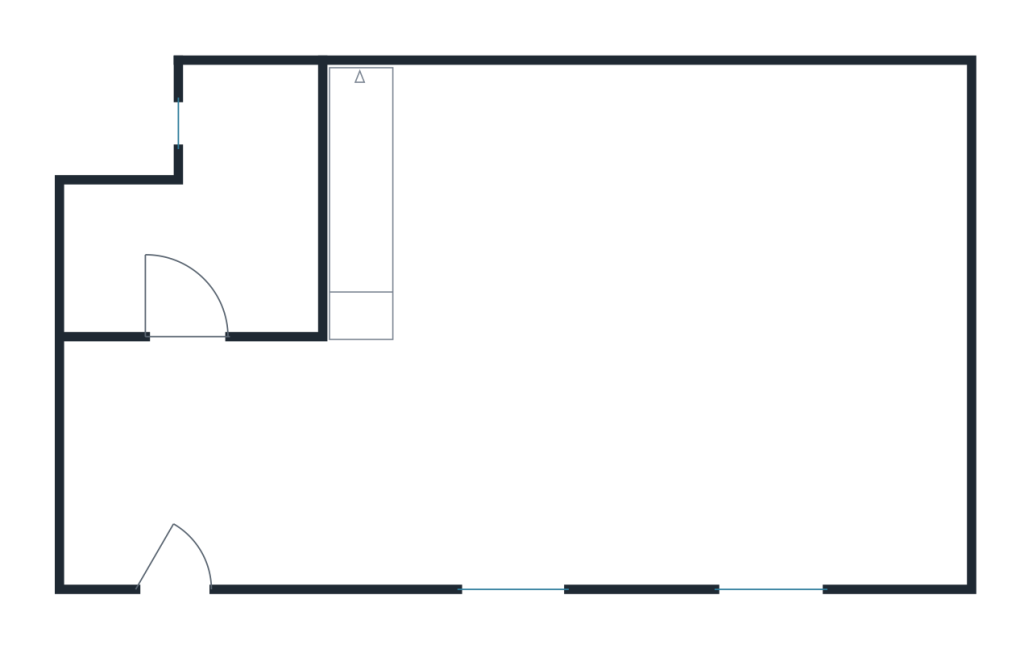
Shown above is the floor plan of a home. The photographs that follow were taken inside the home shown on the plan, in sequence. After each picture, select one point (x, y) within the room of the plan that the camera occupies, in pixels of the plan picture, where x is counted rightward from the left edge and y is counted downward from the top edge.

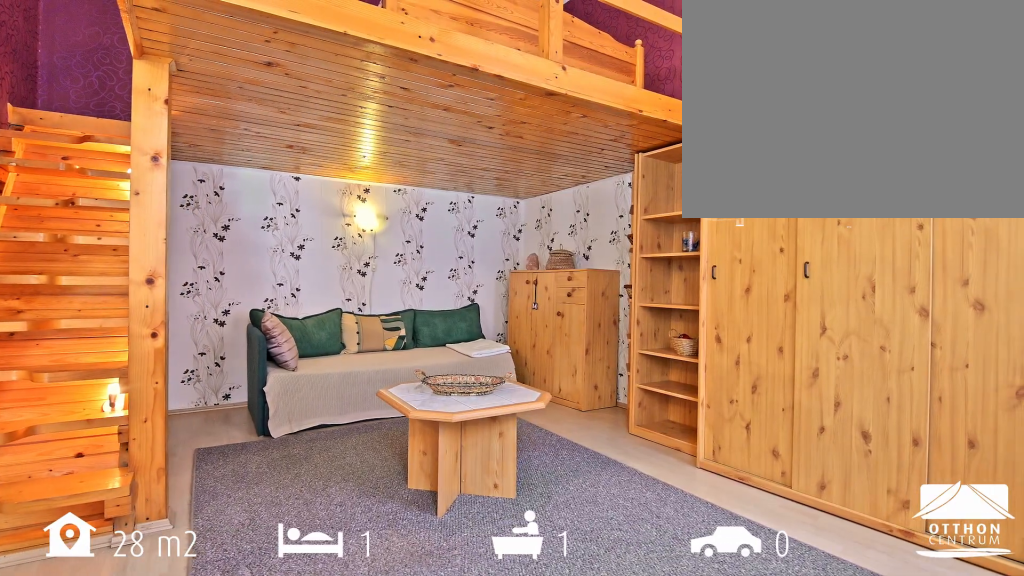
(678, 335)
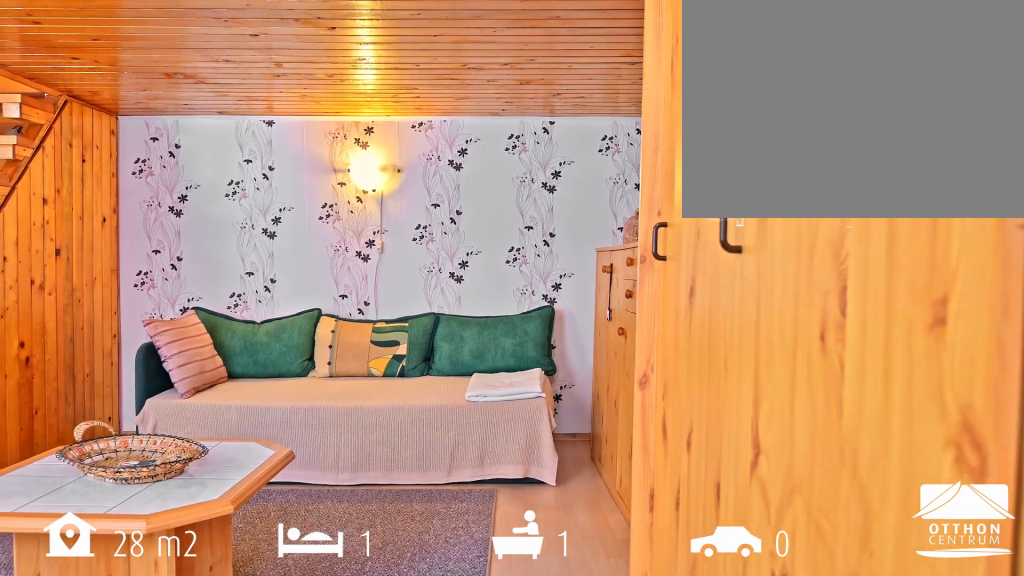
(678, 335)
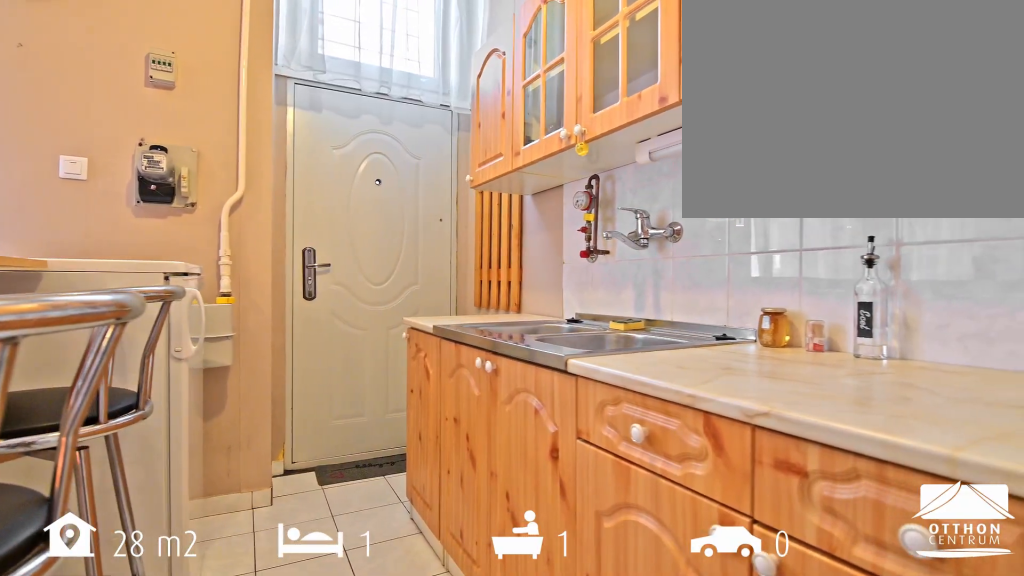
(179, 461)
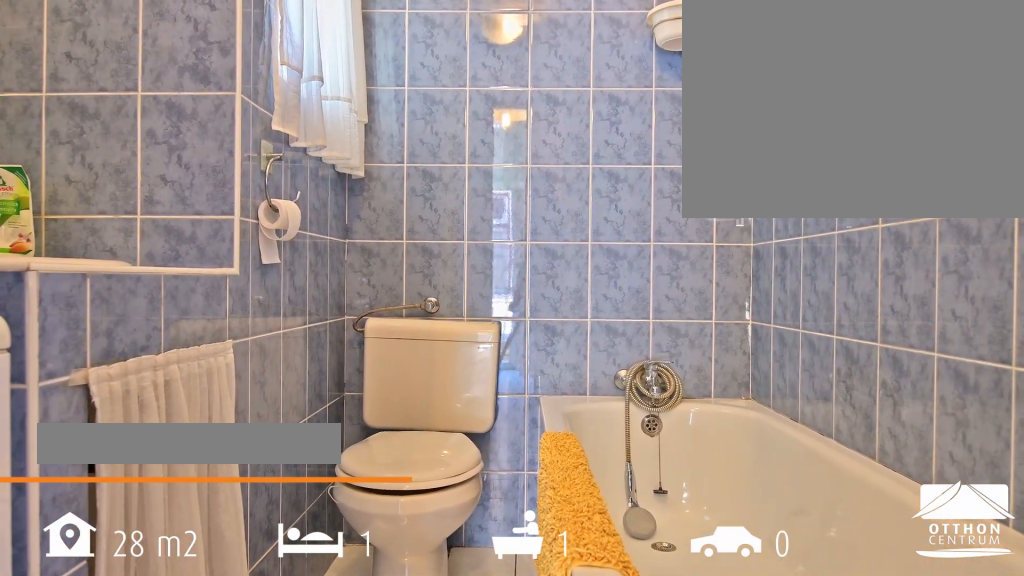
(247, 208)
